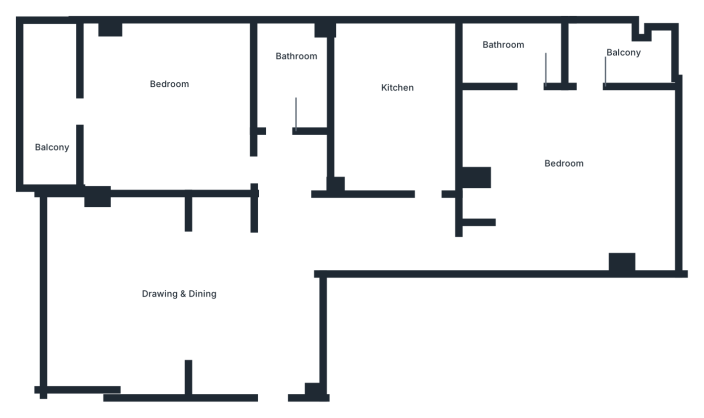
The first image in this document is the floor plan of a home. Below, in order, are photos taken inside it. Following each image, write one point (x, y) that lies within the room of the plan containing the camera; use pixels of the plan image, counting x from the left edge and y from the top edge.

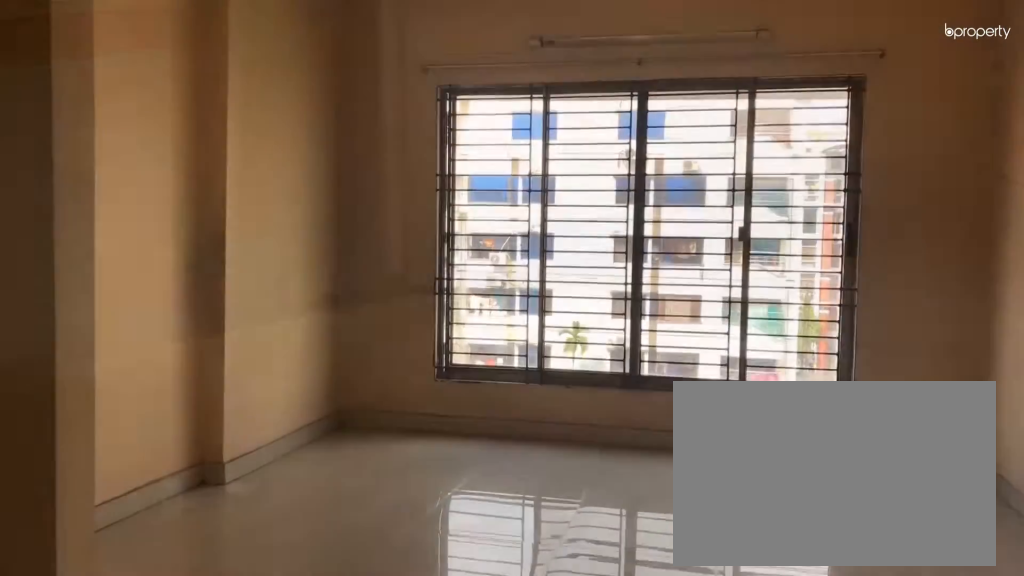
(160, 300)
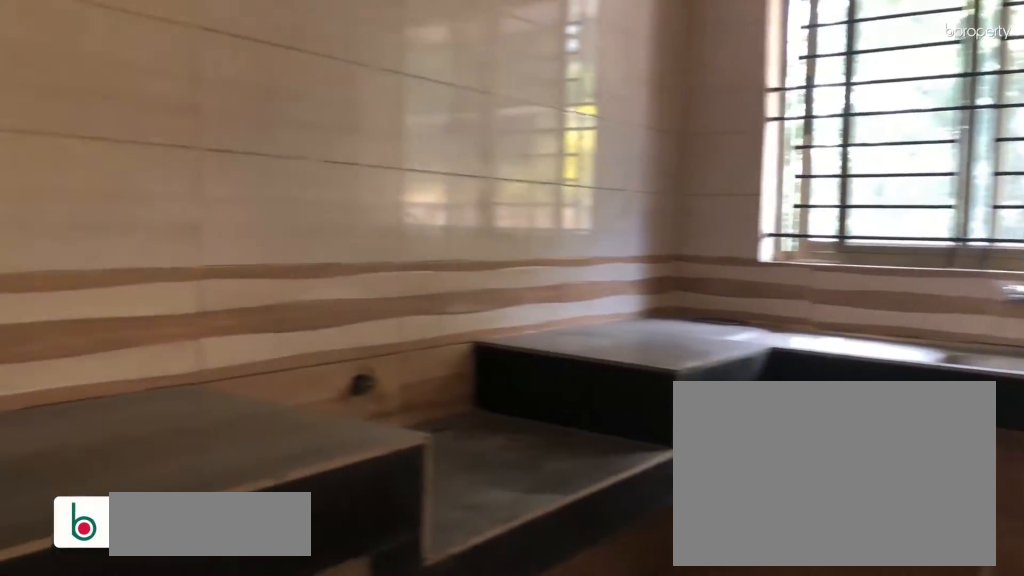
(400, 103)
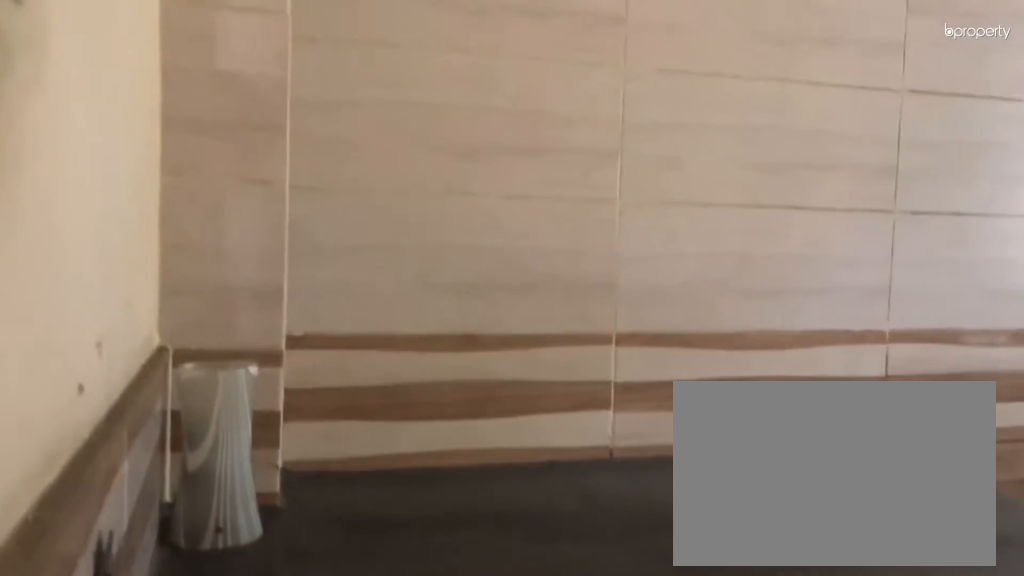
(400, 103)
